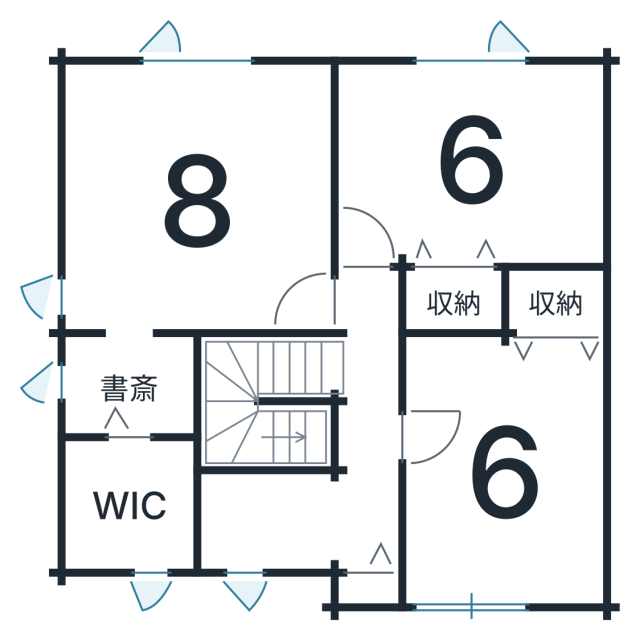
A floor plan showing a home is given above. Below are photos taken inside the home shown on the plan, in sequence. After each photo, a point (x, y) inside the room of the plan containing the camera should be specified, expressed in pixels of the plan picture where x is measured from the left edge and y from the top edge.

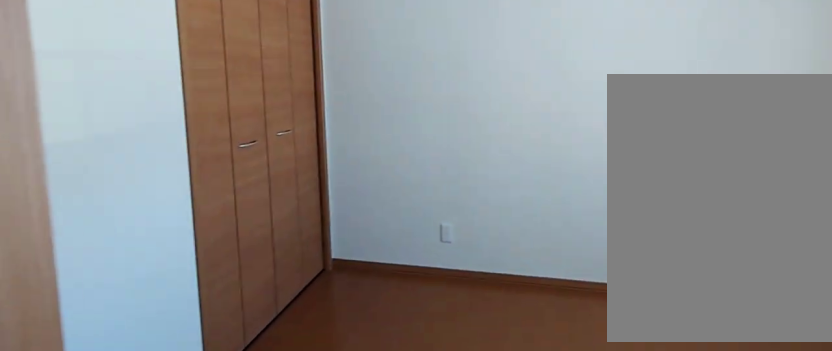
(491, 480)
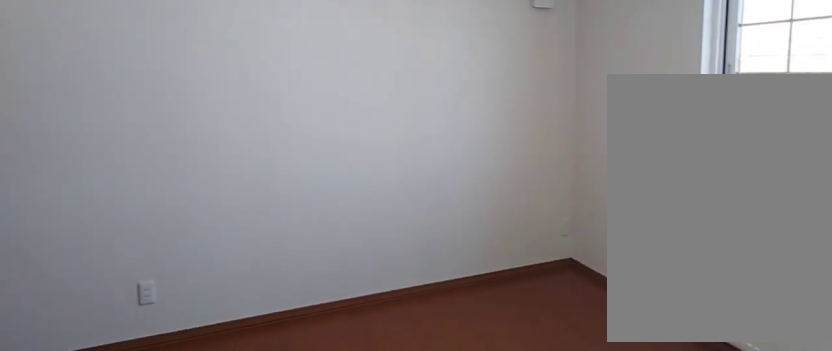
(491, 480)
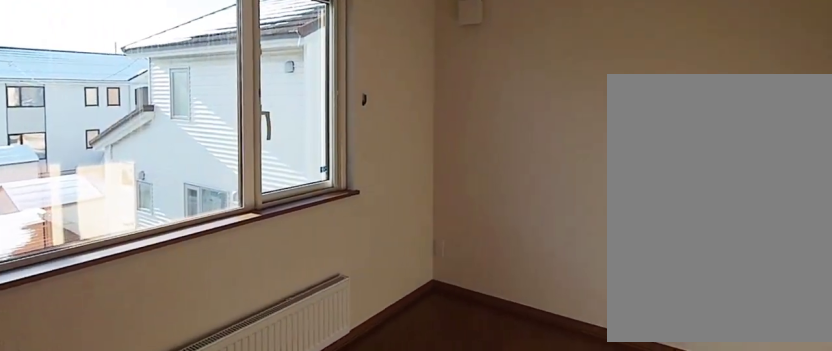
(466, 173)
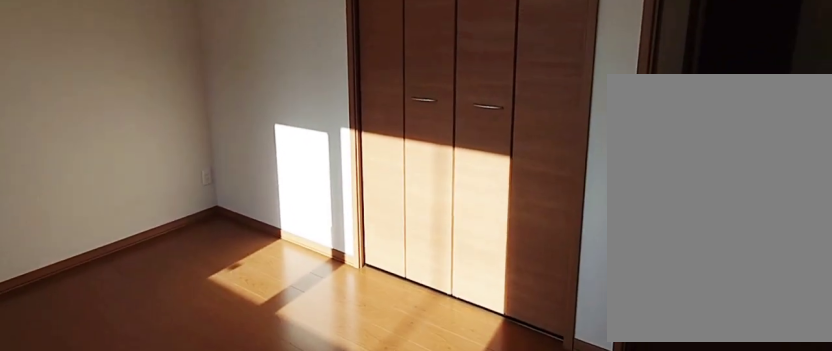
(466, 173)
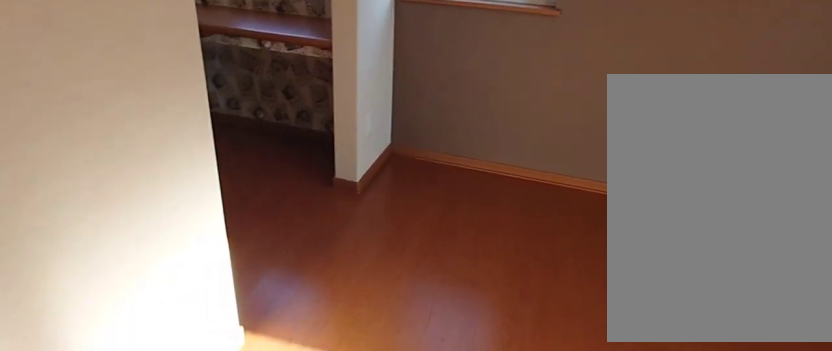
(185, 218)
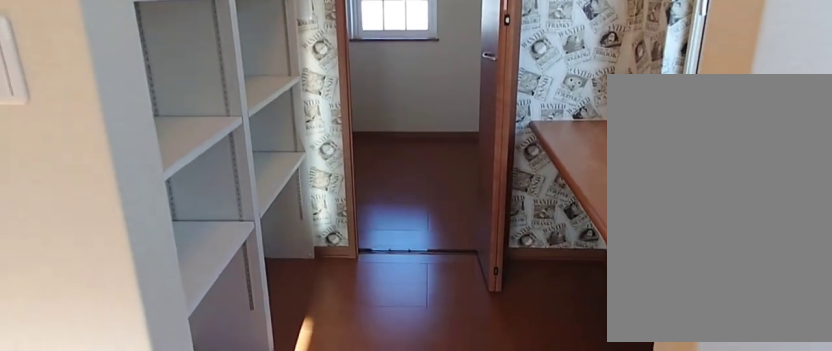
(125, 394)
